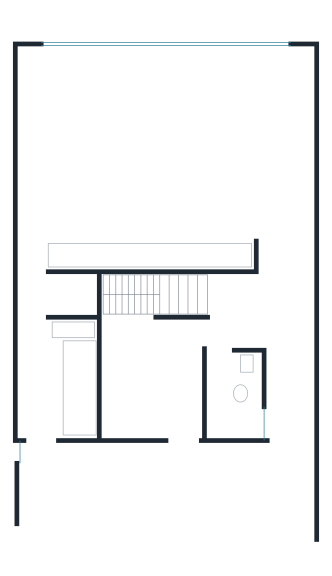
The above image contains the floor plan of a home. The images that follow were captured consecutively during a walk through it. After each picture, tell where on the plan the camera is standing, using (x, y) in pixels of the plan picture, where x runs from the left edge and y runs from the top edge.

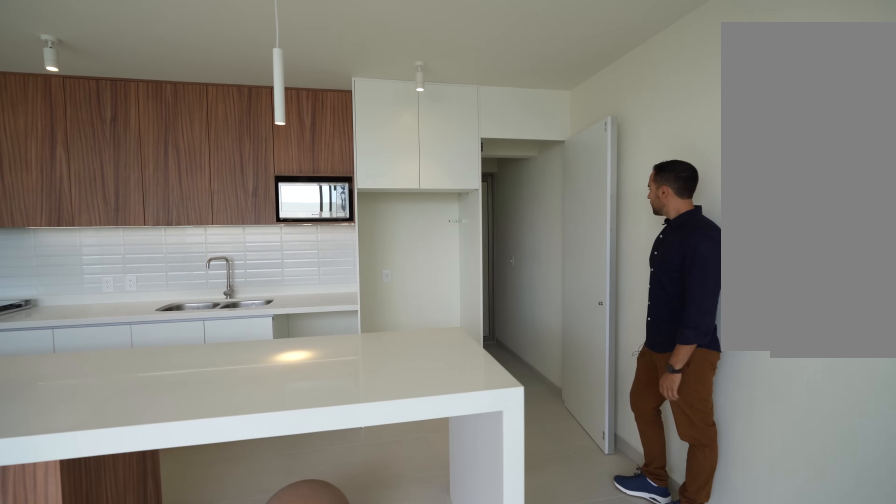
(145, 130)
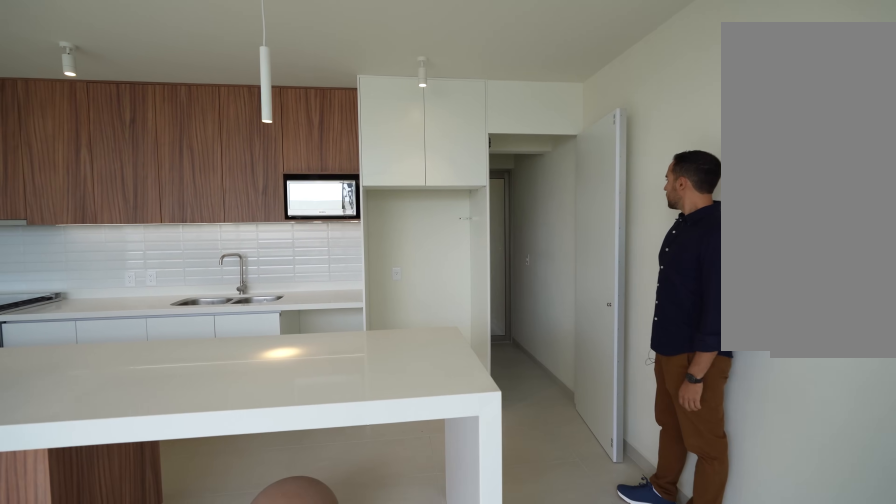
(113, 134)
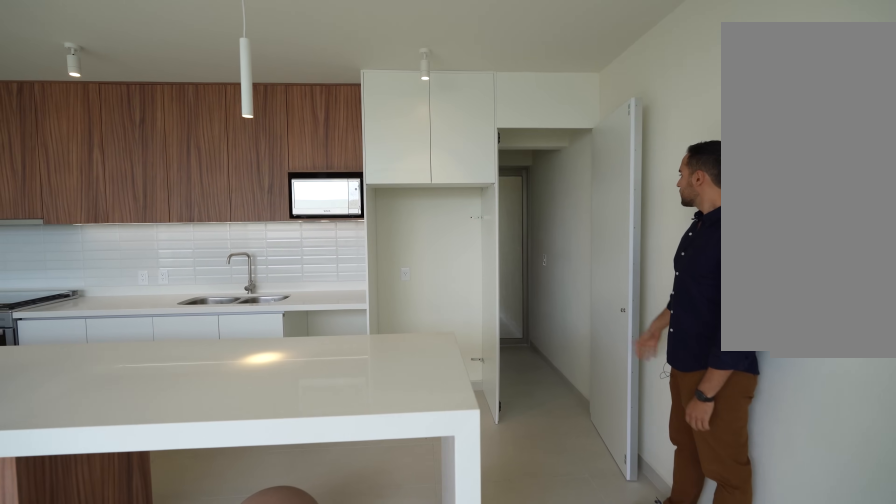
(100, 138)
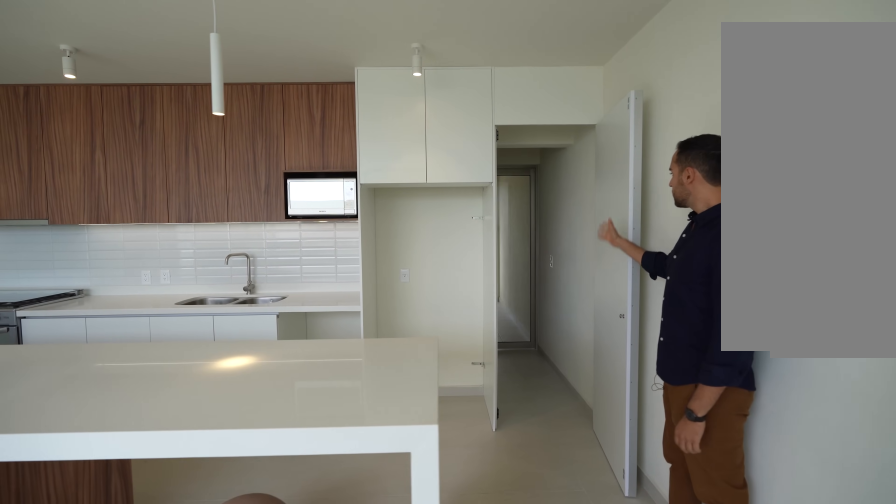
(84, 145)
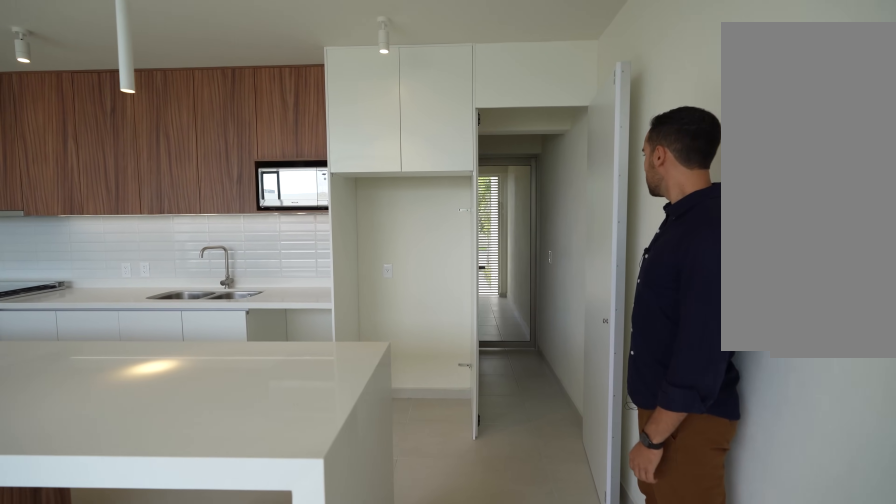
(50, 163)
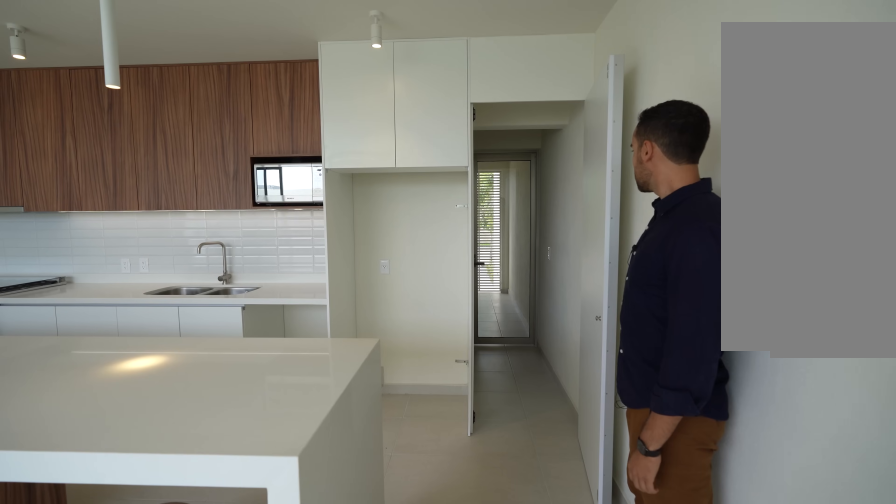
(45, 169)
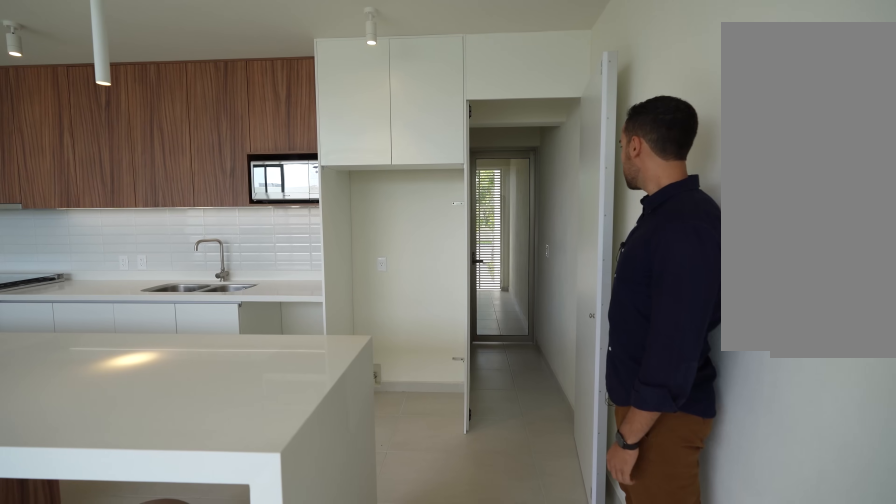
(36, 176)
